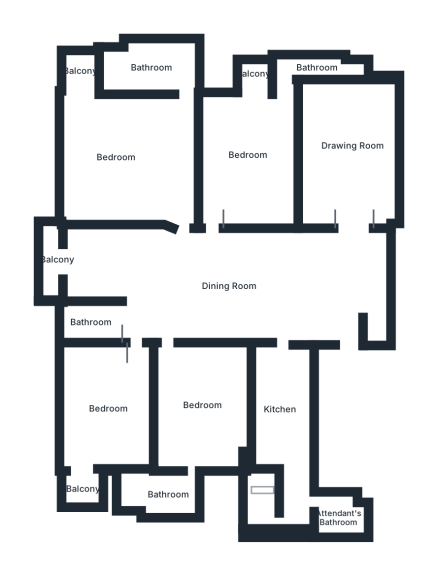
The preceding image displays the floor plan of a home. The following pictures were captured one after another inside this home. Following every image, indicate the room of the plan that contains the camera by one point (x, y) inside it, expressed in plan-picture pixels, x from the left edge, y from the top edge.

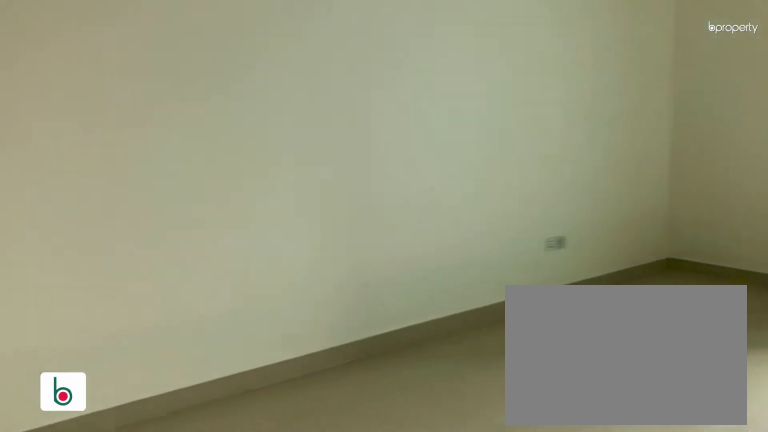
(349, 147)
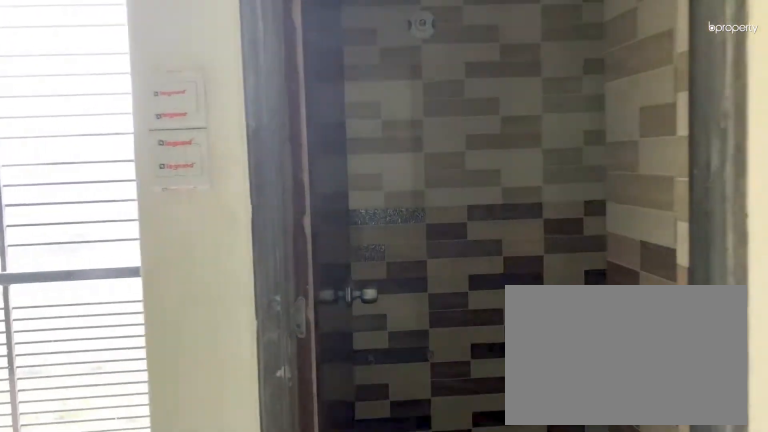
(286, 88)
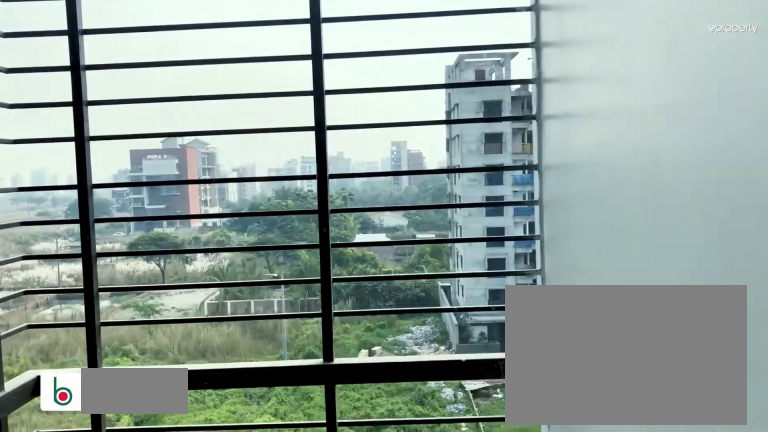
(277, 74)
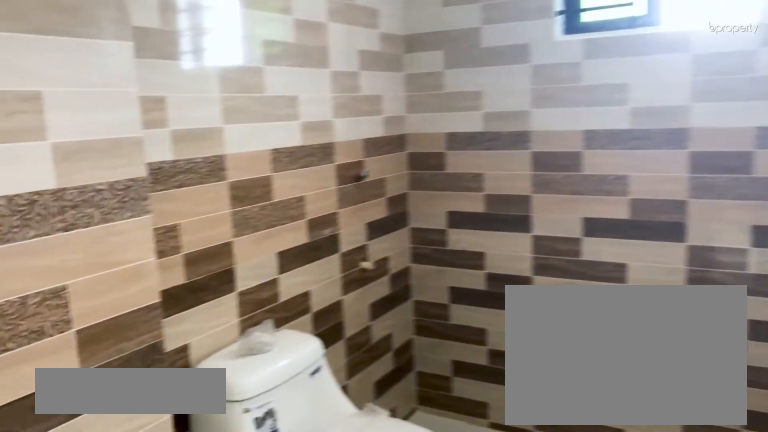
(88, 321)
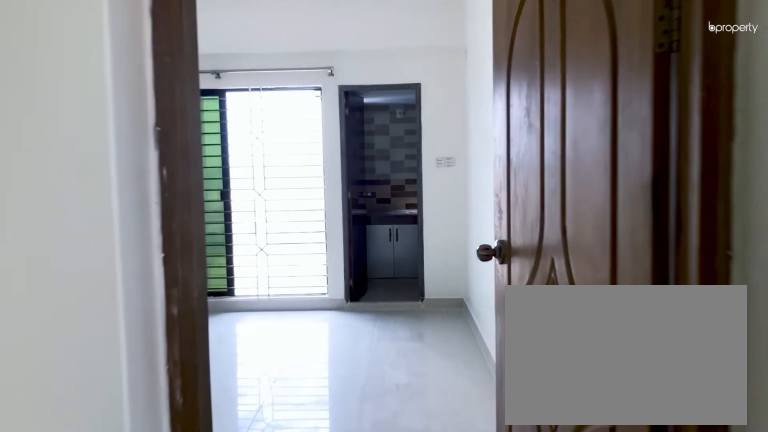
(202, 412)
